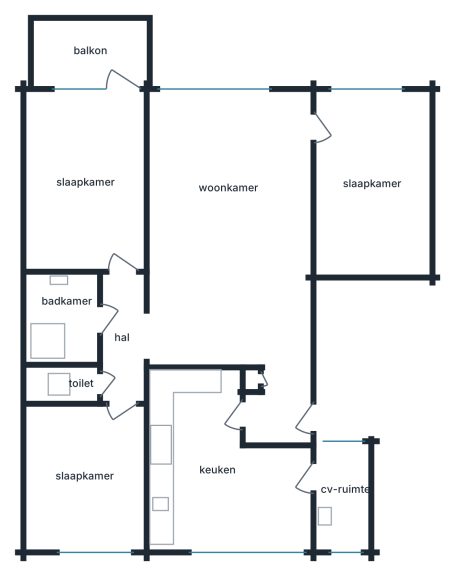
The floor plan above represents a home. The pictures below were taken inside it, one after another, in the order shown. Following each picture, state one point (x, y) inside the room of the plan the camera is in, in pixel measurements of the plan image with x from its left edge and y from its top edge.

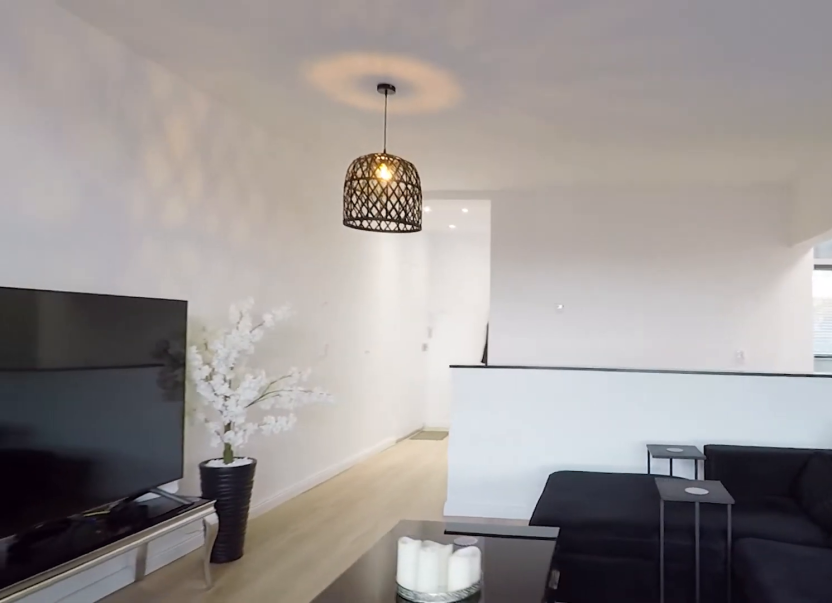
(234, 245)
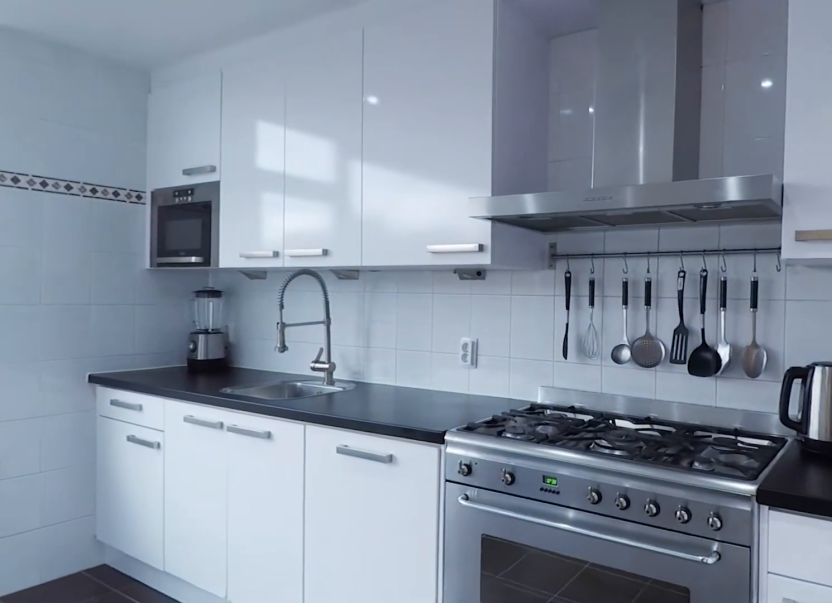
(217, 469)
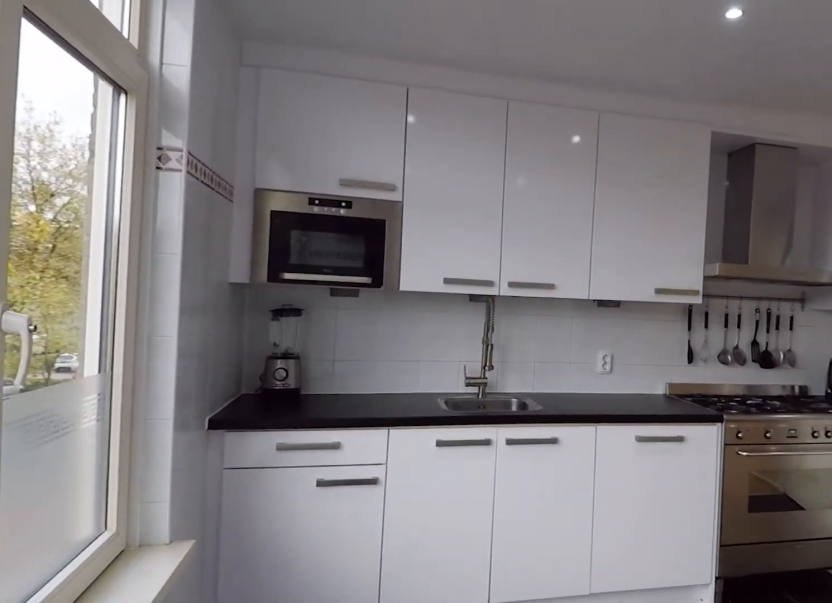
(217, 469)
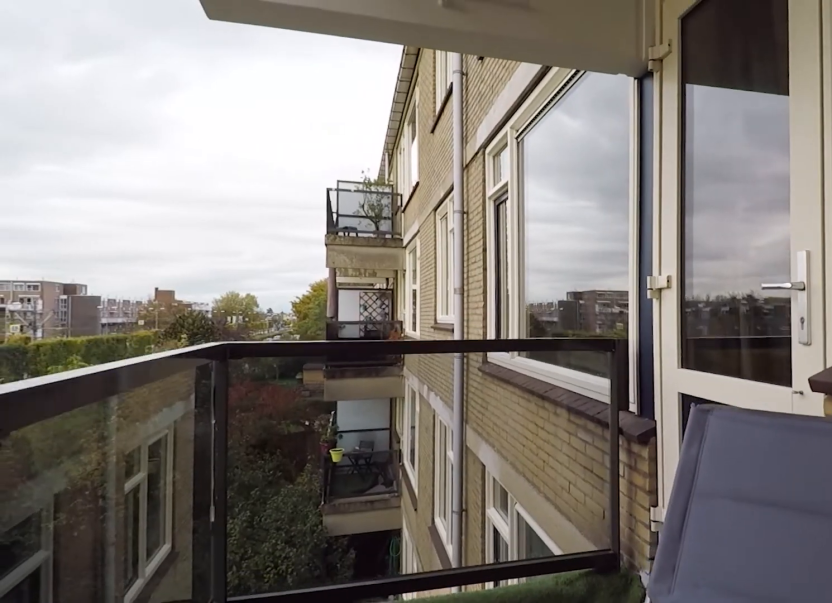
(91, 51)
